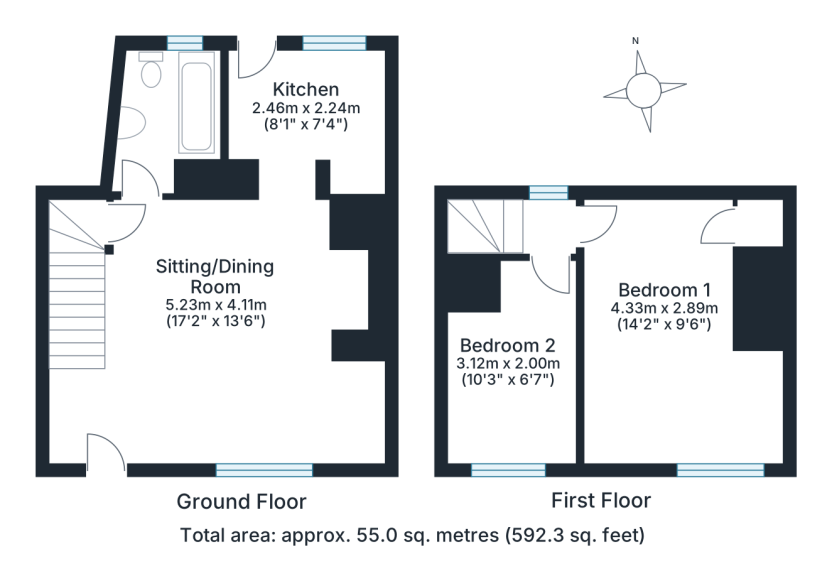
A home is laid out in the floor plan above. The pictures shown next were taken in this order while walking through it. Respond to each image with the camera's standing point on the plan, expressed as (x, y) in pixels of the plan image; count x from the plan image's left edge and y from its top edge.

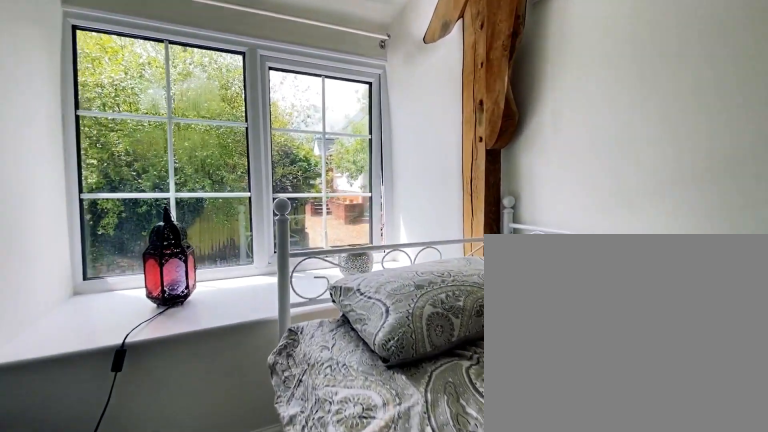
(508, 422)
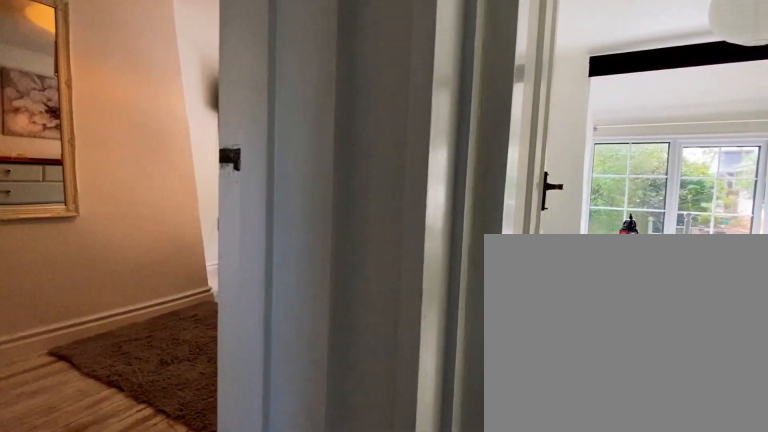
(563, 221)
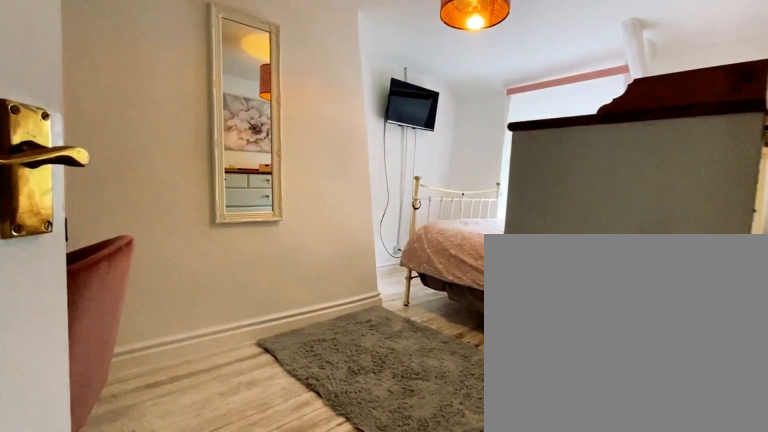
(598, 264)
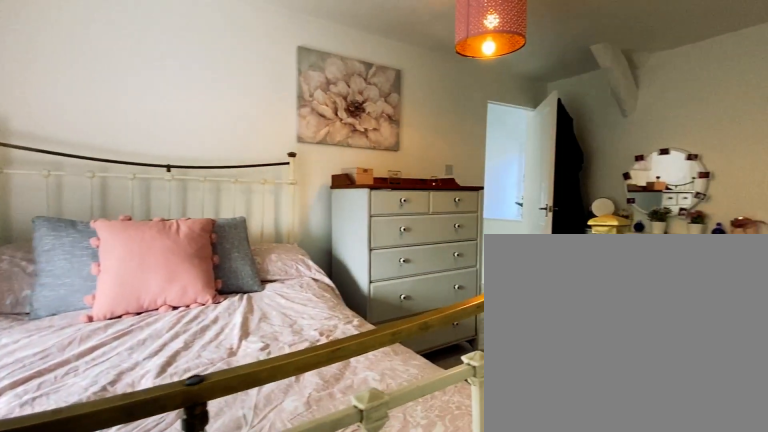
(666, 362)
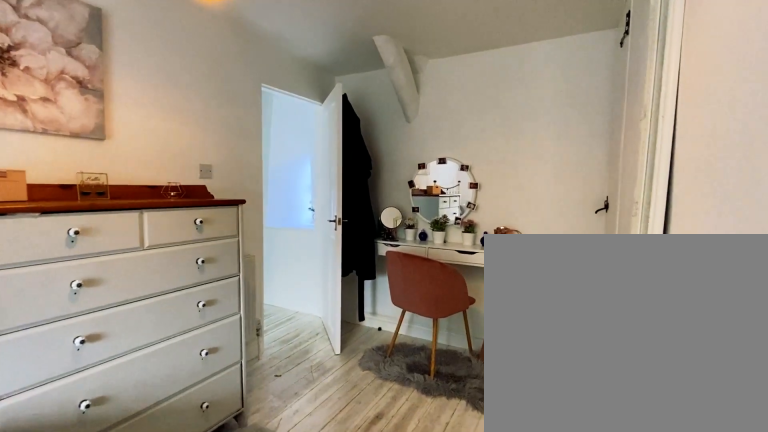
(666, 362)
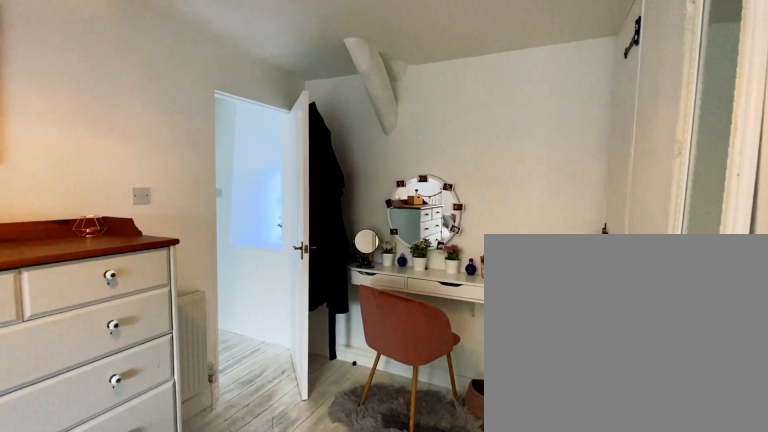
(666, 362)
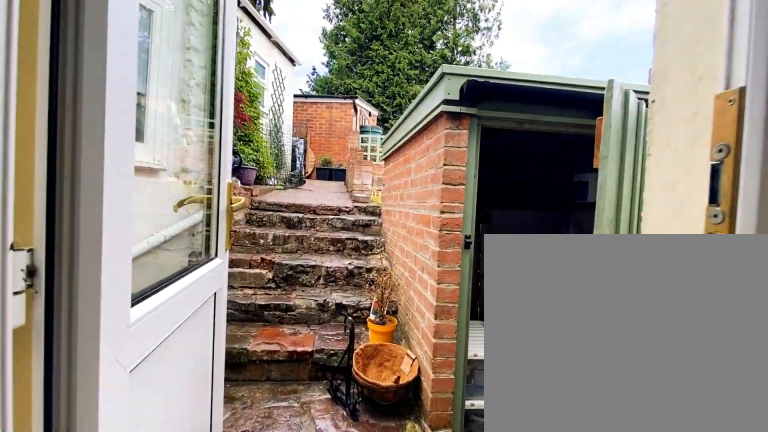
(259, 54)
